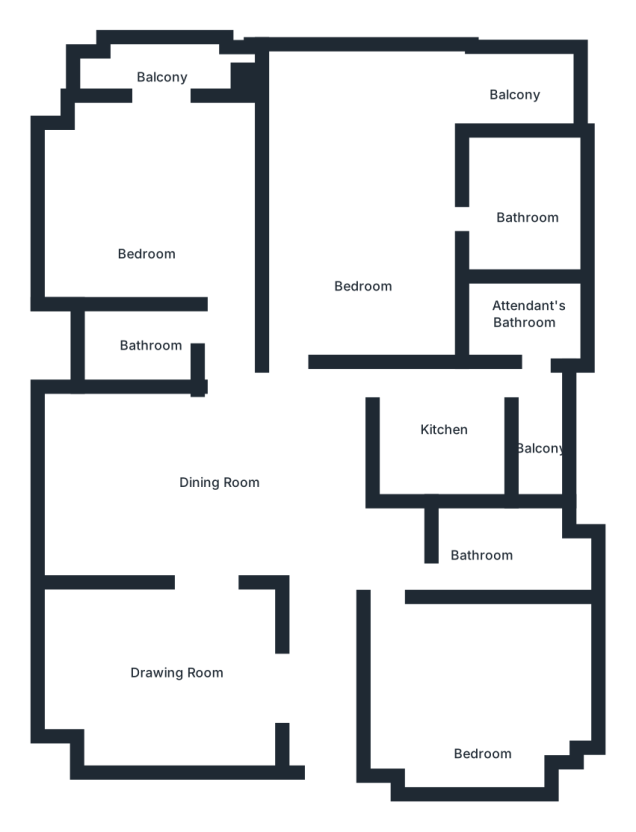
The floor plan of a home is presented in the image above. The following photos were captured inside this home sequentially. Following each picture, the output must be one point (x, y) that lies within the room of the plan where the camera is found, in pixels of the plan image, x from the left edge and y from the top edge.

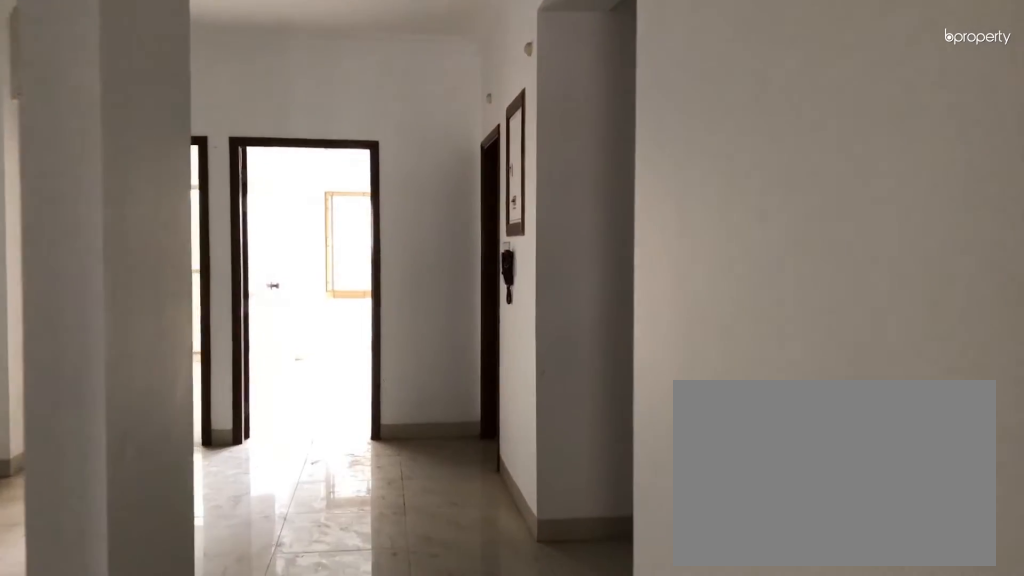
(323, 726)
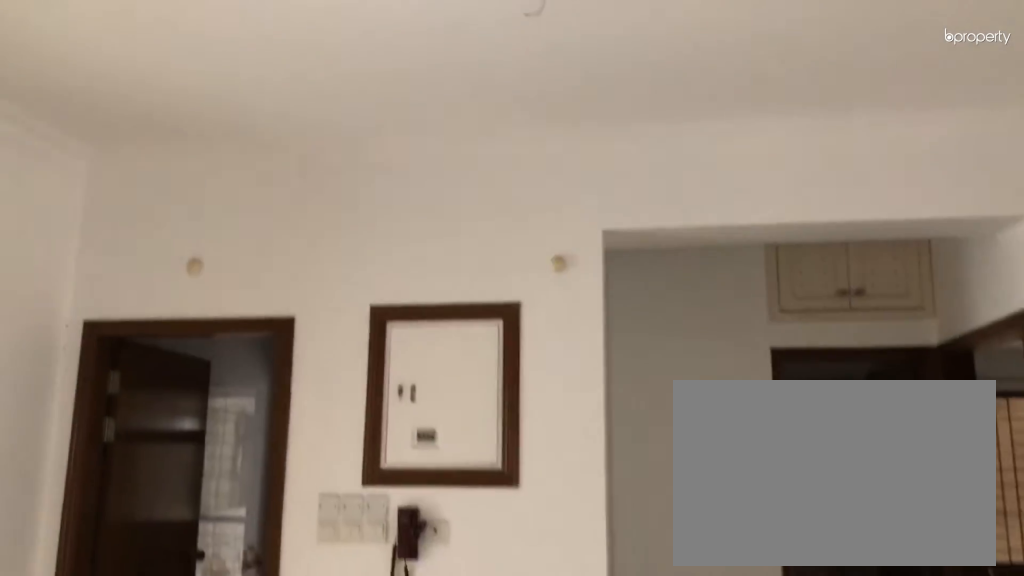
(220, 492)
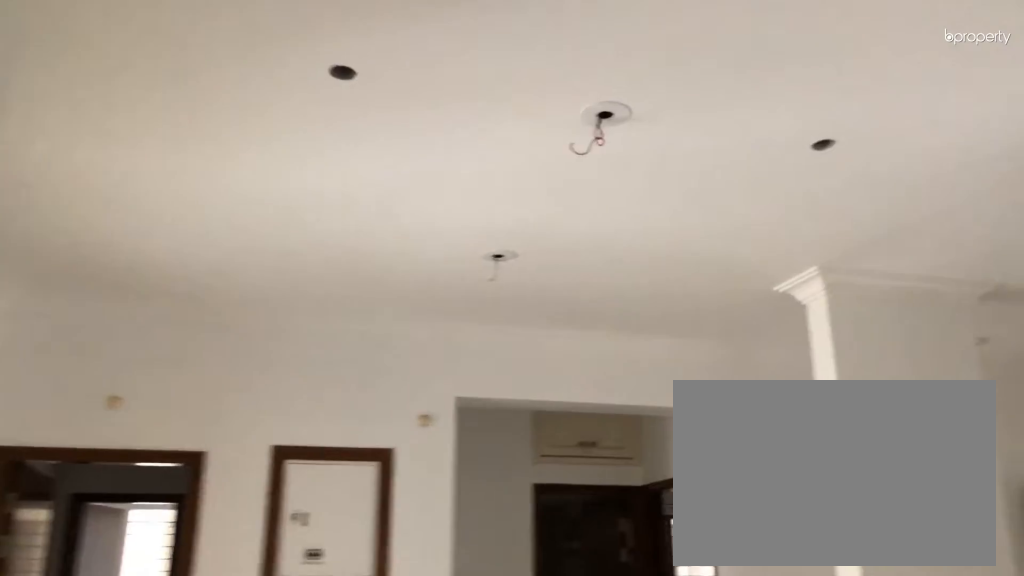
(220, 492)
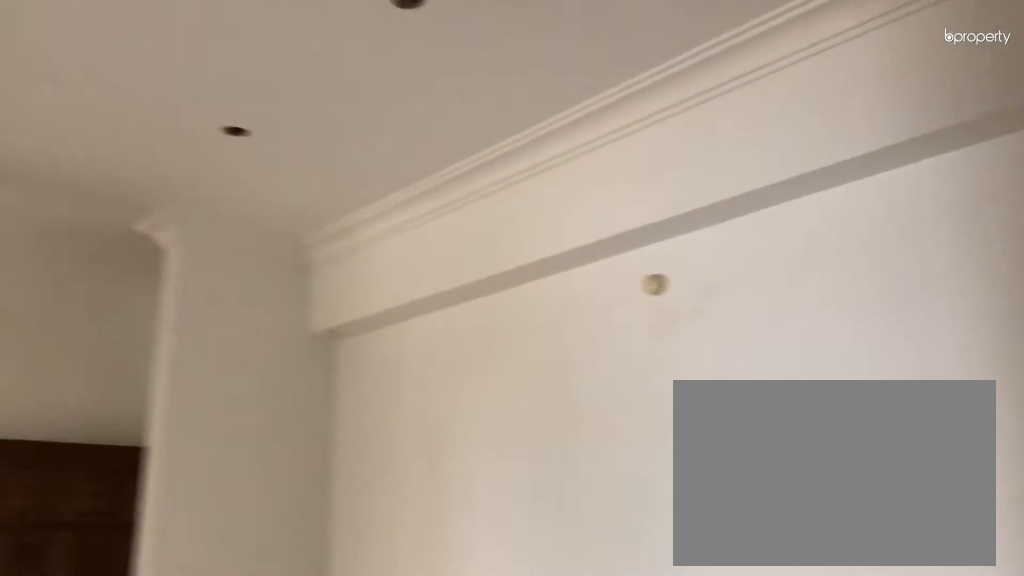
(180, 675)
